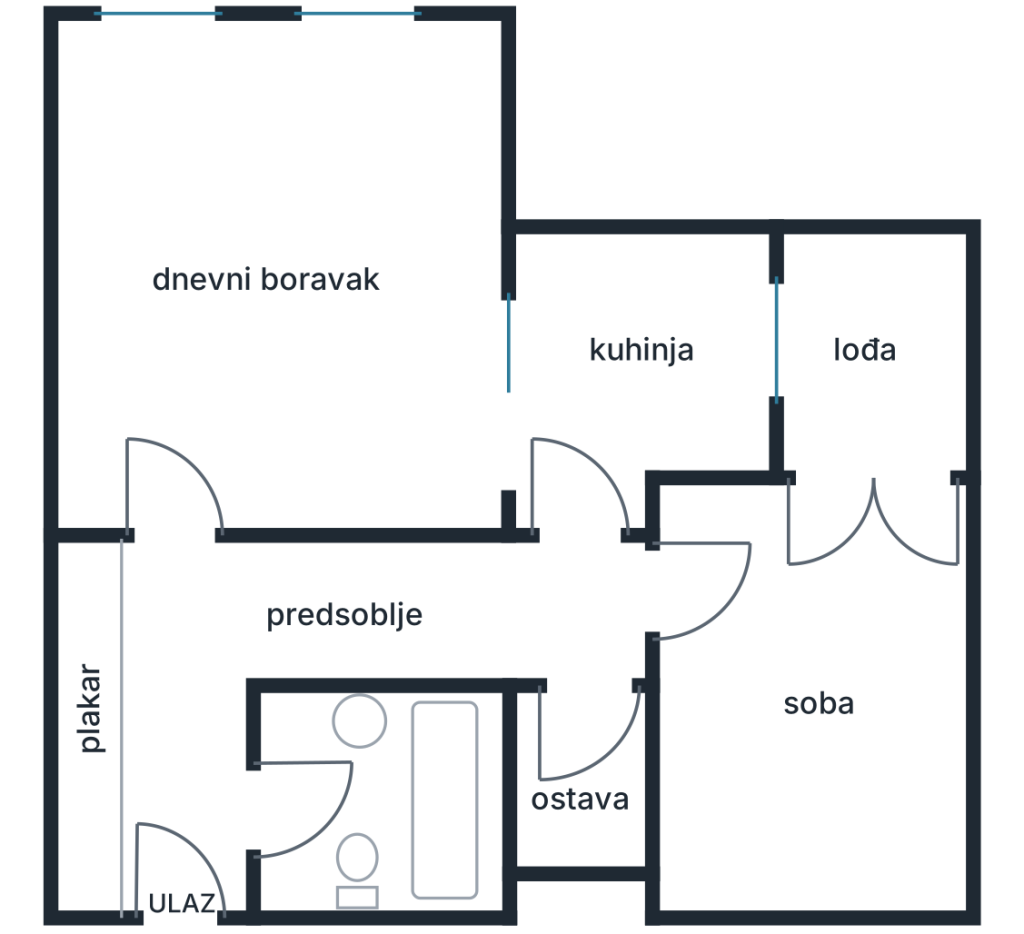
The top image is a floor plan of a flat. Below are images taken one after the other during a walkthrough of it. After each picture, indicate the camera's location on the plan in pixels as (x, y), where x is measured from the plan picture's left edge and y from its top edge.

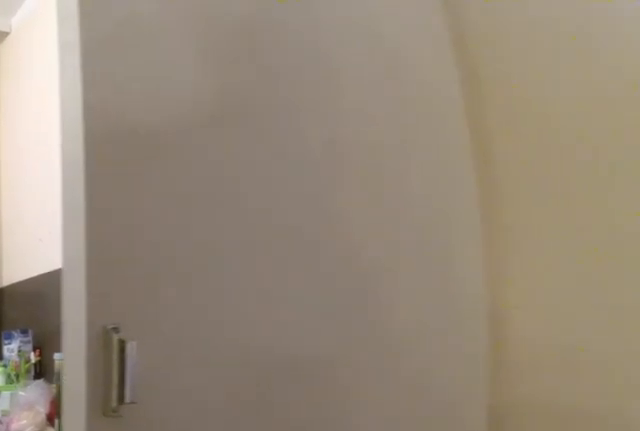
(438, 403)
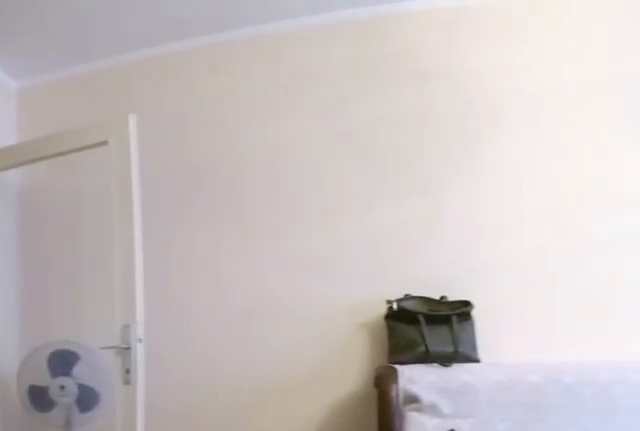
(493, 392)
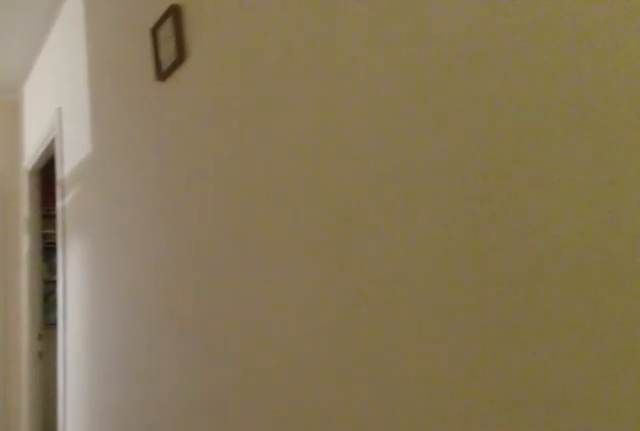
(196, 607)
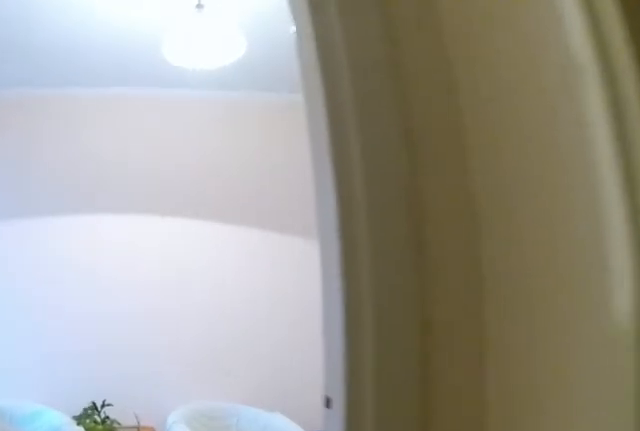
(515, 614)
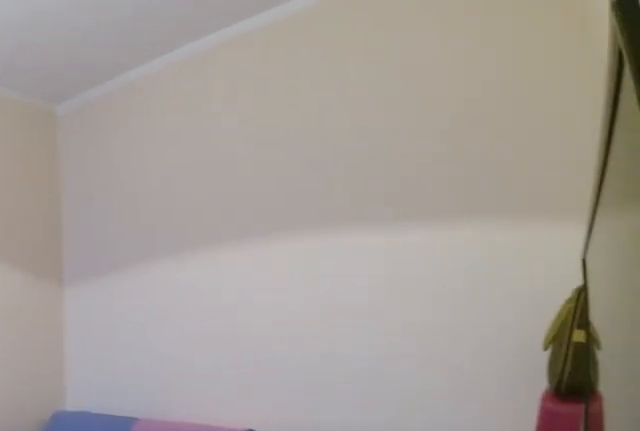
(636, 593)
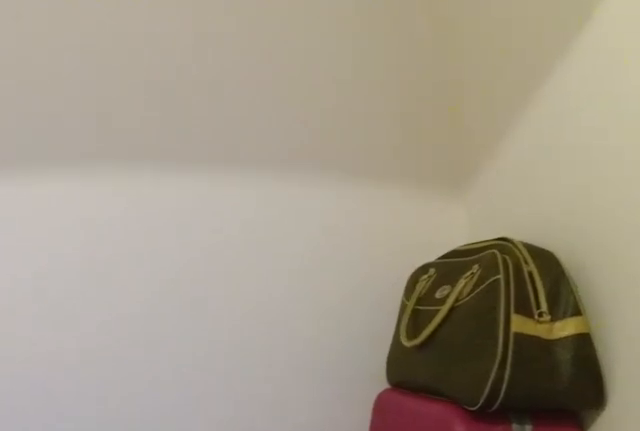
(694, 742)
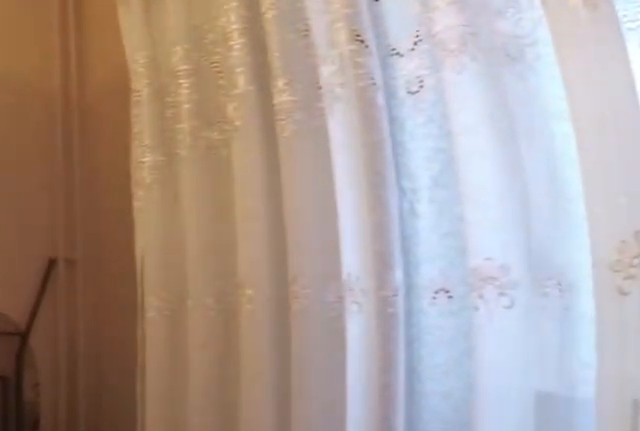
(951, 586)
